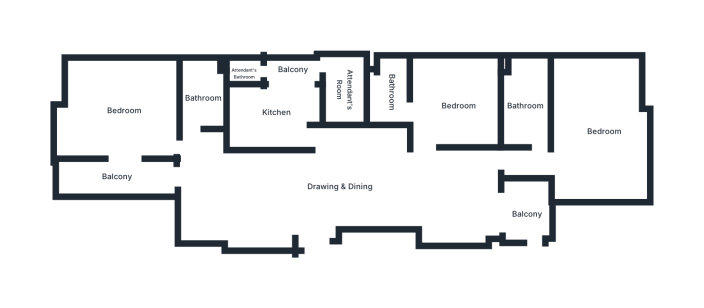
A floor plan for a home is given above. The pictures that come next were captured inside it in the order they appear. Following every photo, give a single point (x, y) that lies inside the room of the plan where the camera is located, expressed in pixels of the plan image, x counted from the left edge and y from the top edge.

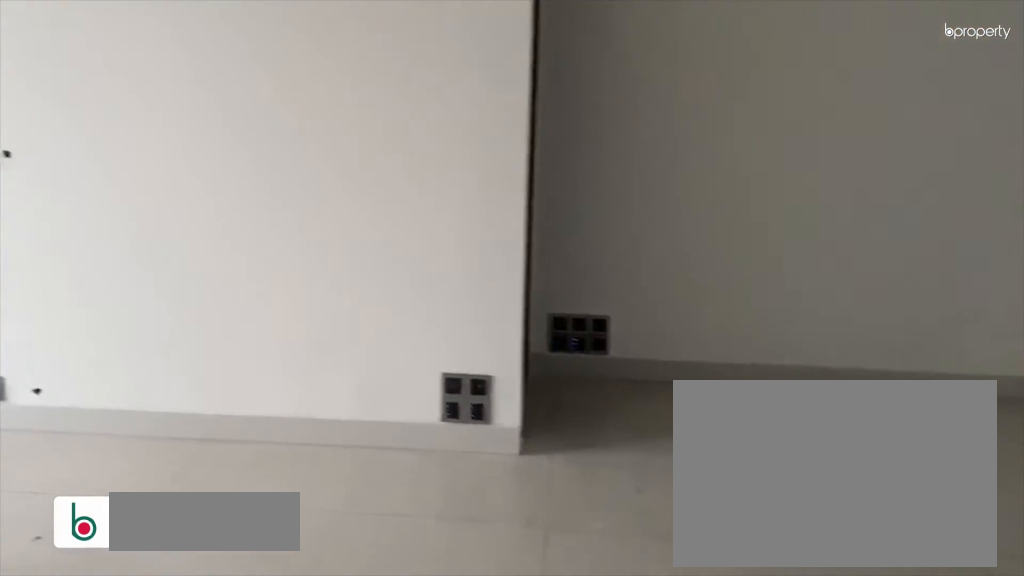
(313, 211)
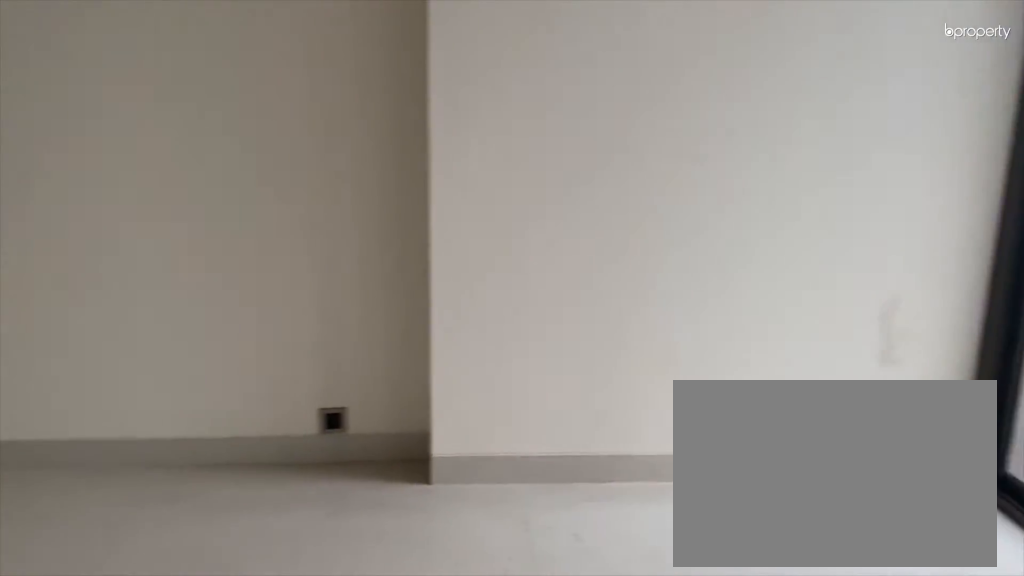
(222, 193)
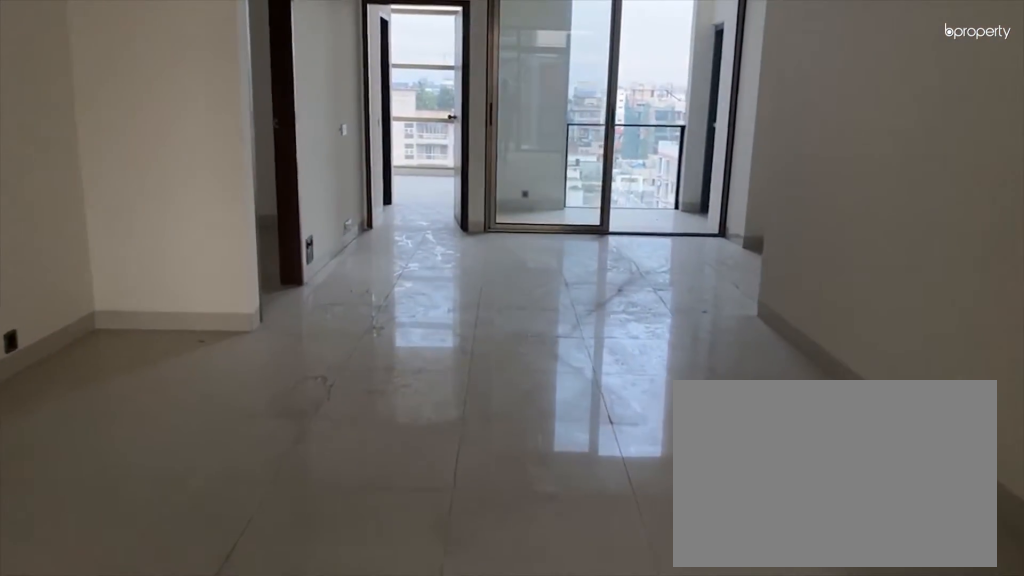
(319, 194)
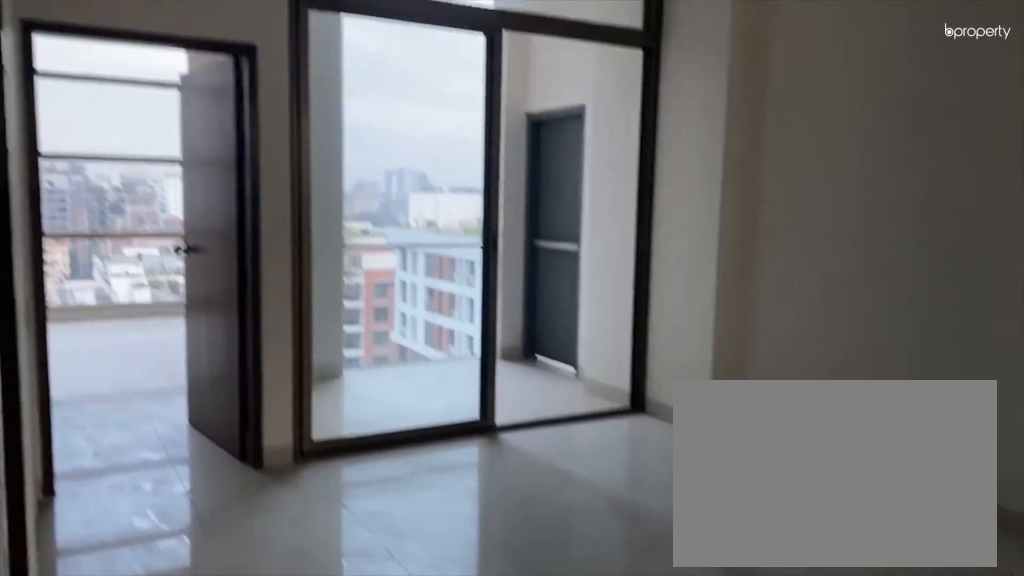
(443, 193)
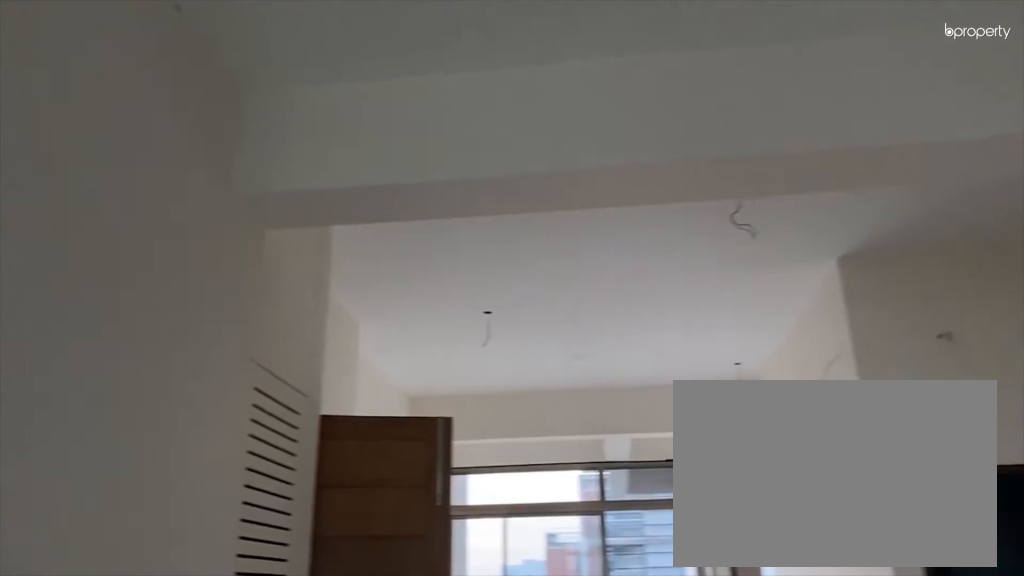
(443, 193)
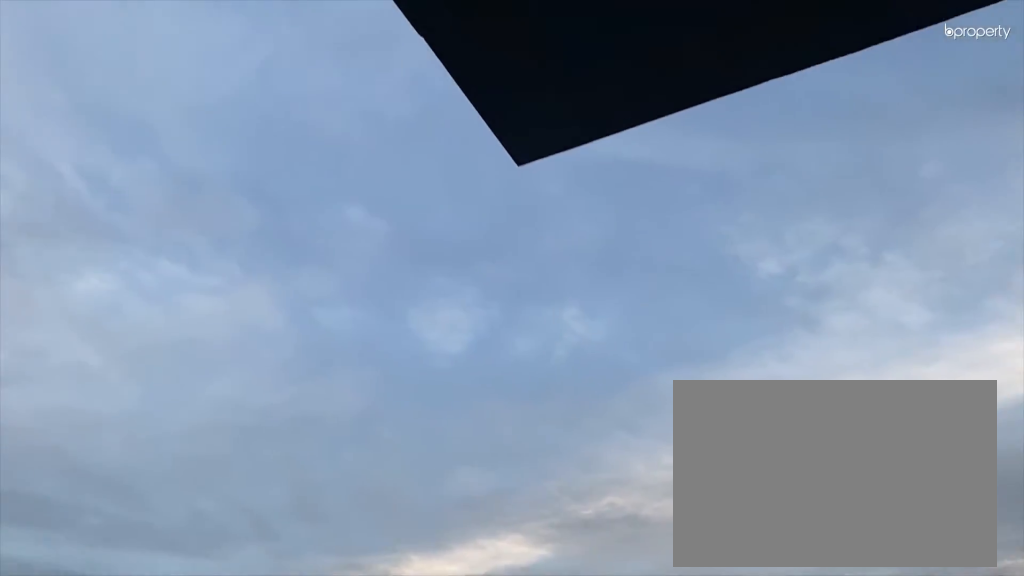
(116, 176)
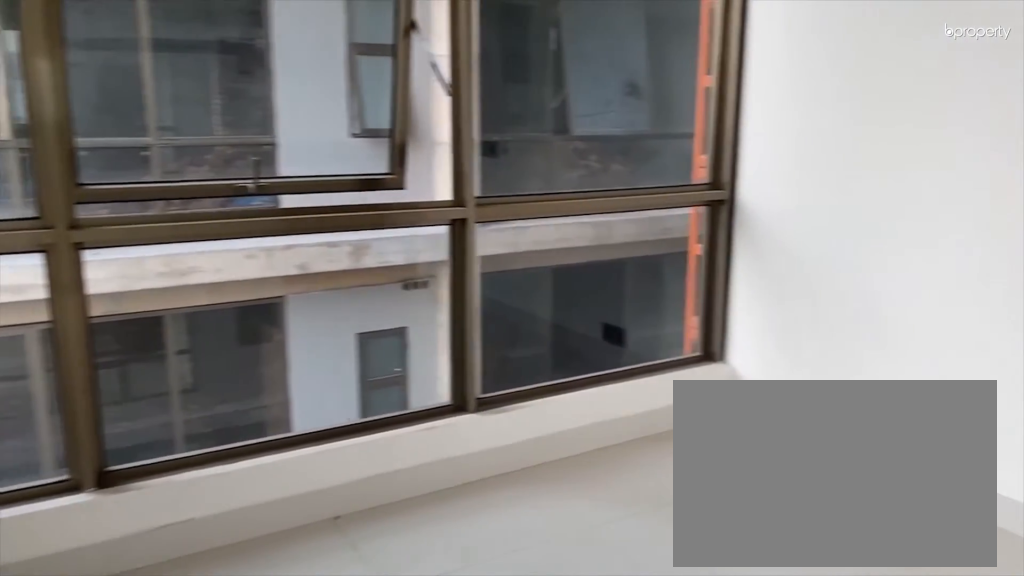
(124, 110)
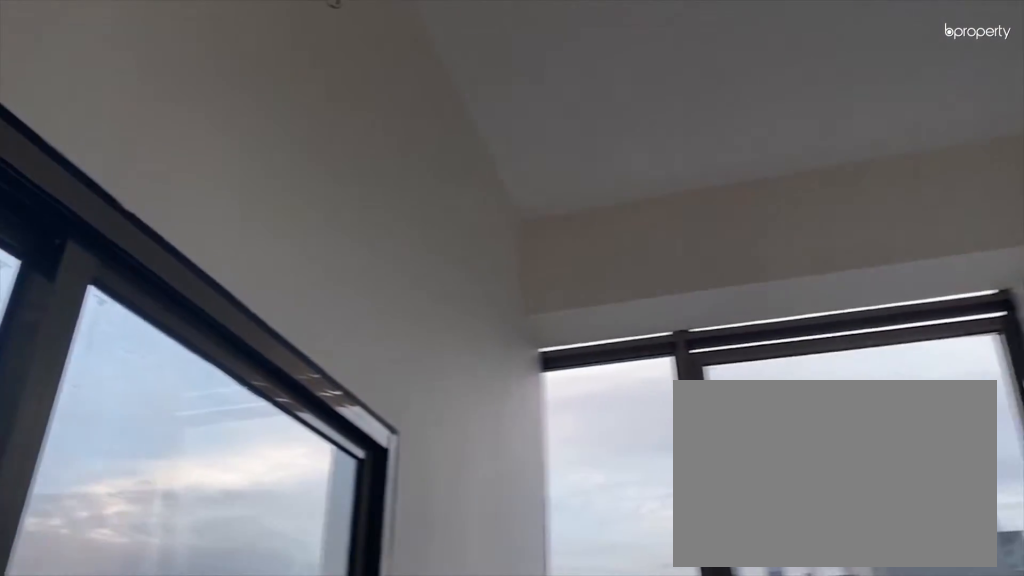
(124, 110)
